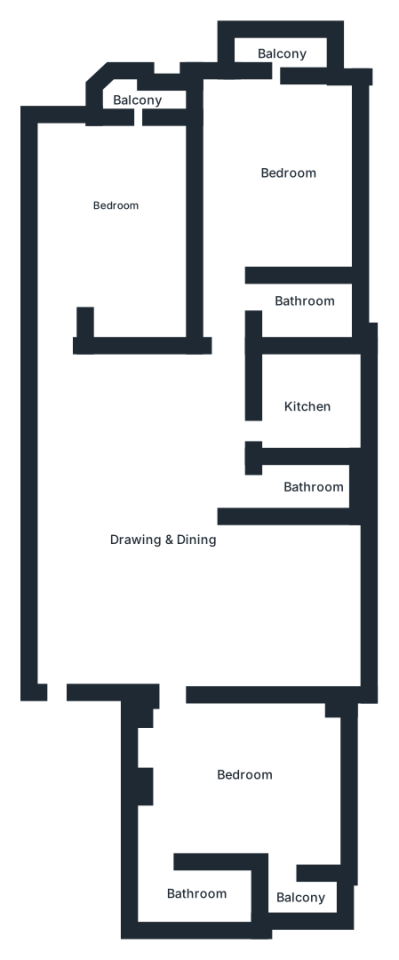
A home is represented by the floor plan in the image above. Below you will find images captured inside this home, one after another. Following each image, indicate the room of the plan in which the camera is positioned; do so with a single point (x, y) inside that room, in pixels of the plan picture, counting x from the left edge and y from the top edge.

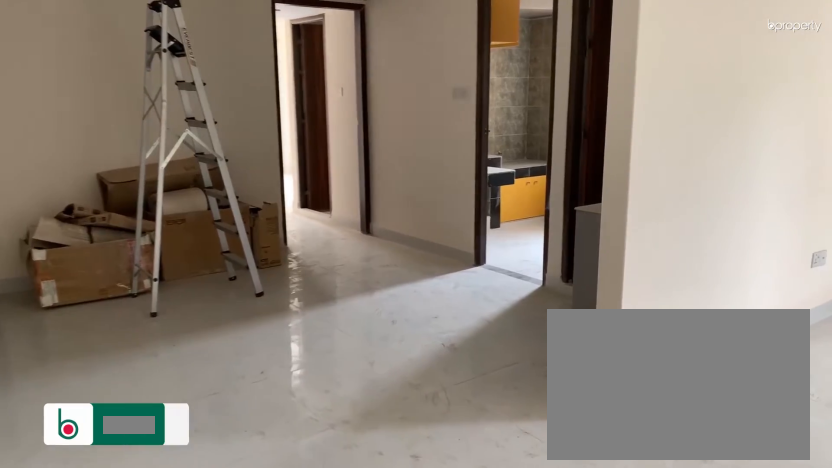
(172, 579)
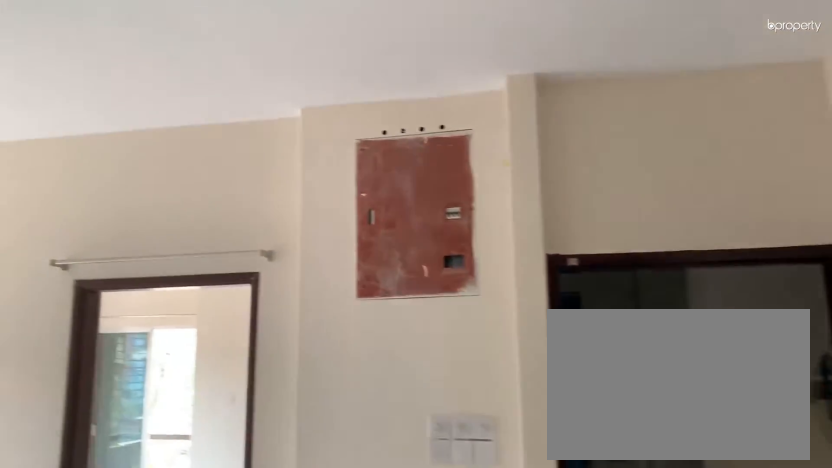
(172, 579)
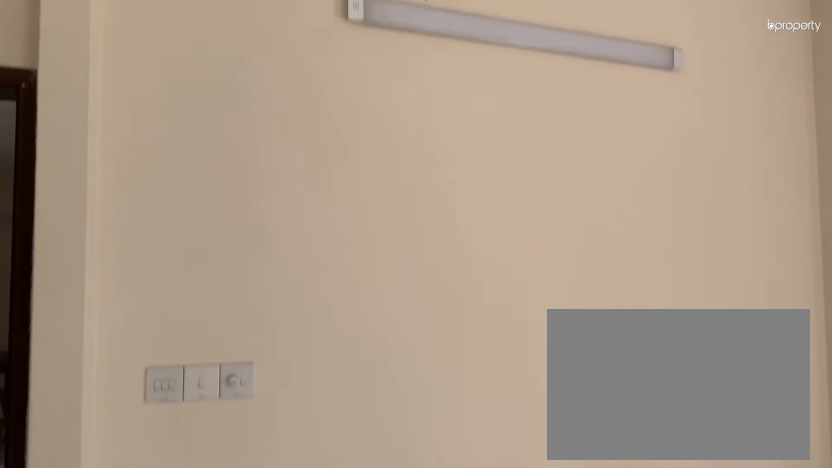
(240, 797)
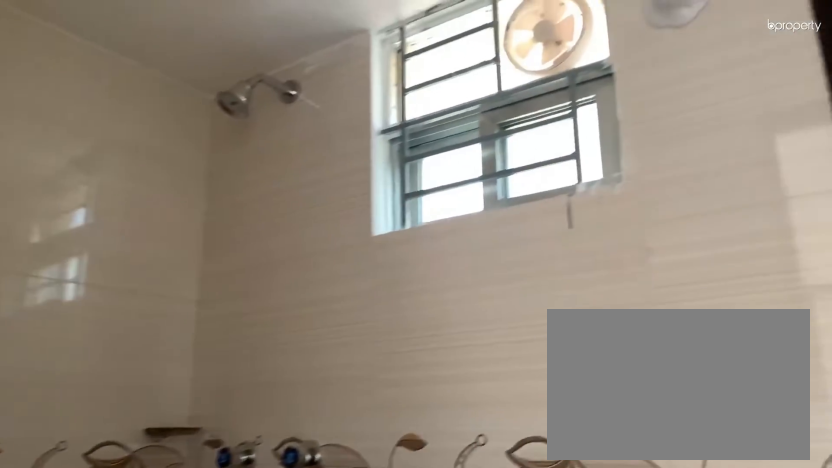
(192, 890)
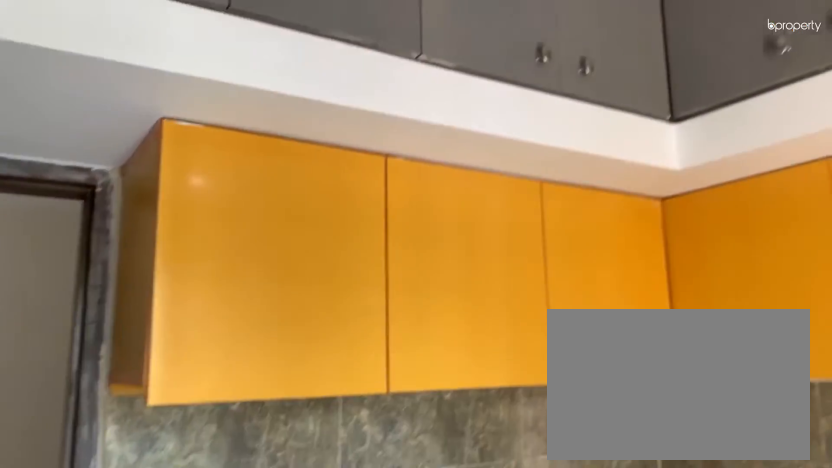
(311, 409)
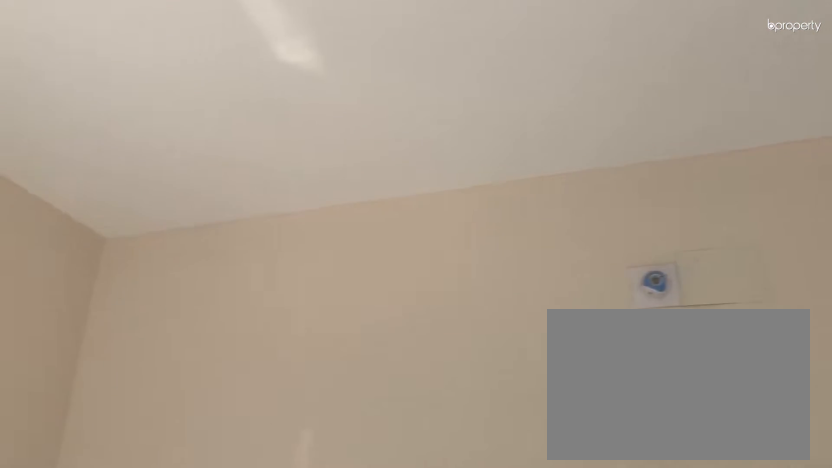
(277, 151)
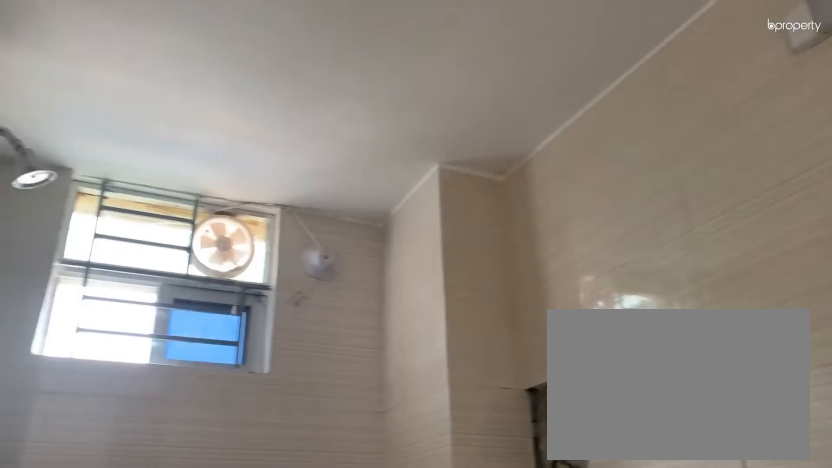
(301, 309)
